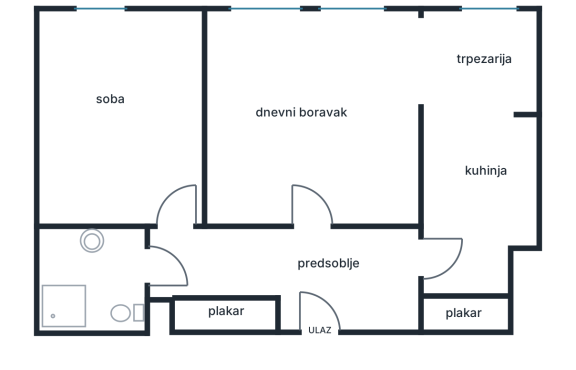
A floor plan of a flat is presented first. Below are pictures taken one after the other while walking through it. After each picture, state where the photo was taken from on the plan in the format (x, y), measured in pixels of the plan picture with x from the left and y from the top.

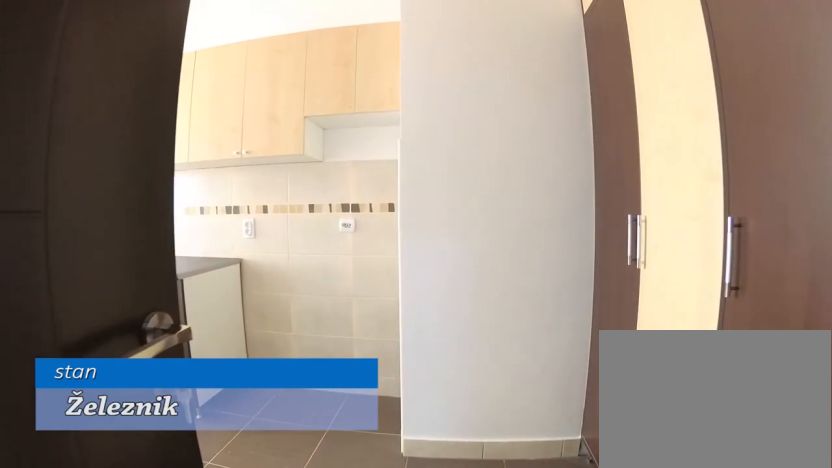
(413, 274)
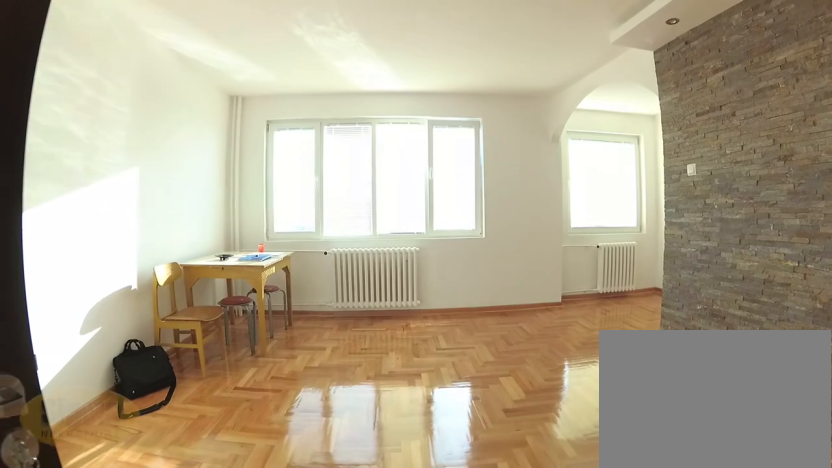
(315, 251)
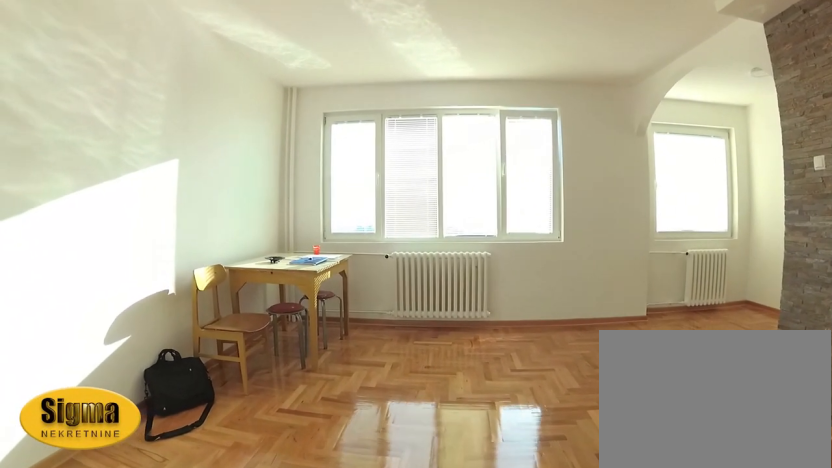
(292, 219)
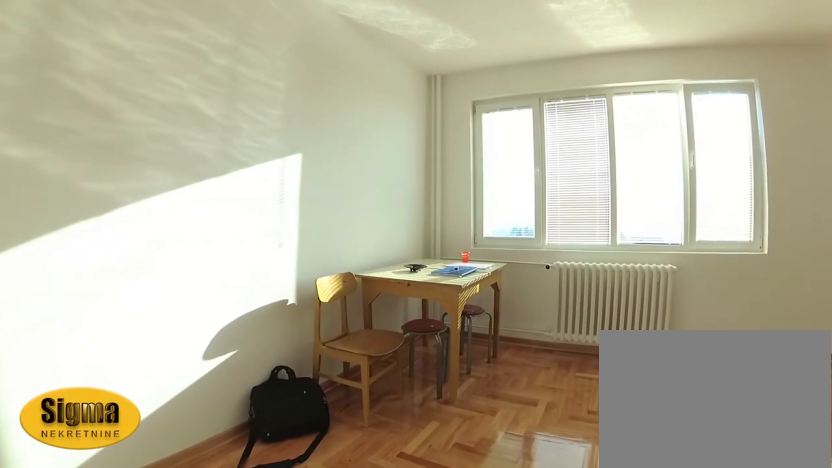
(271, 182)
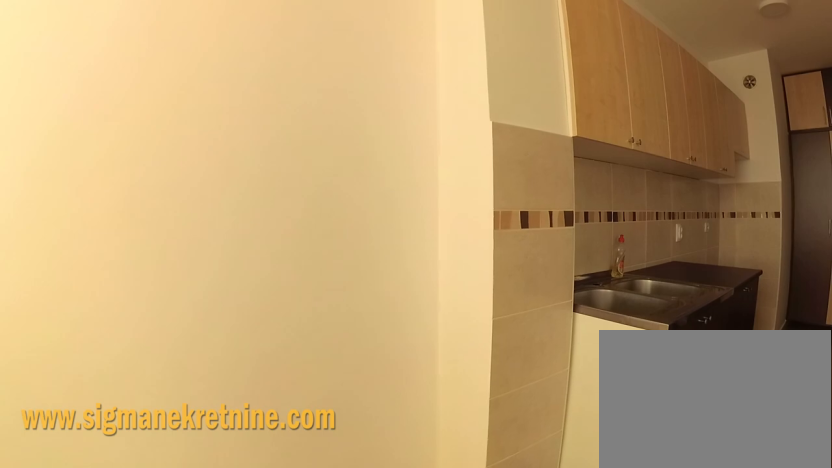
(472, 53)
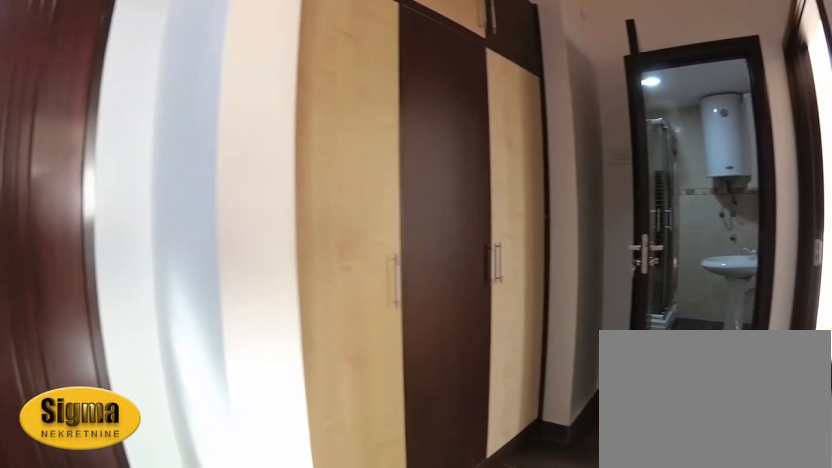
(328, 248)
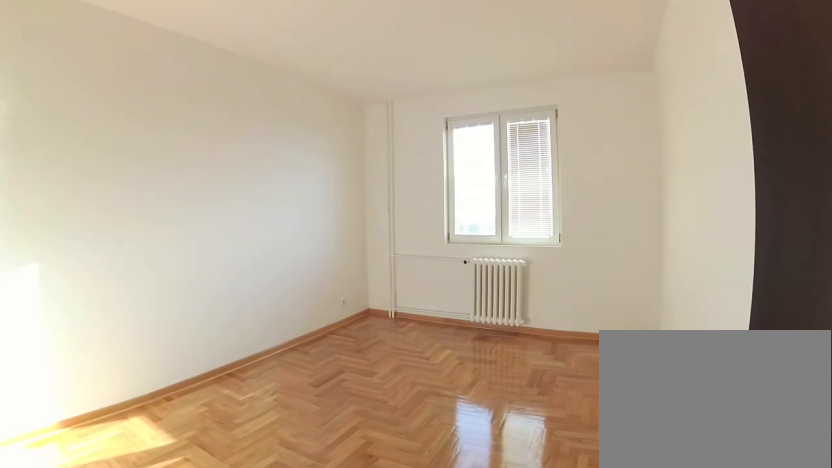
(185, 239)
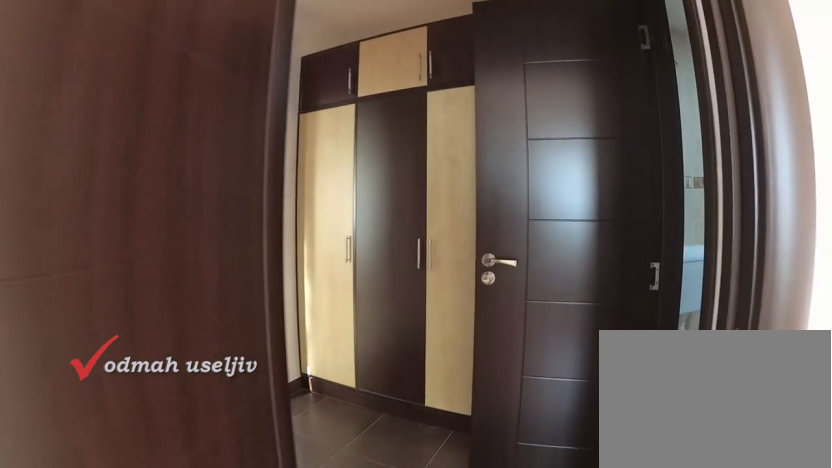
(164, 174)
